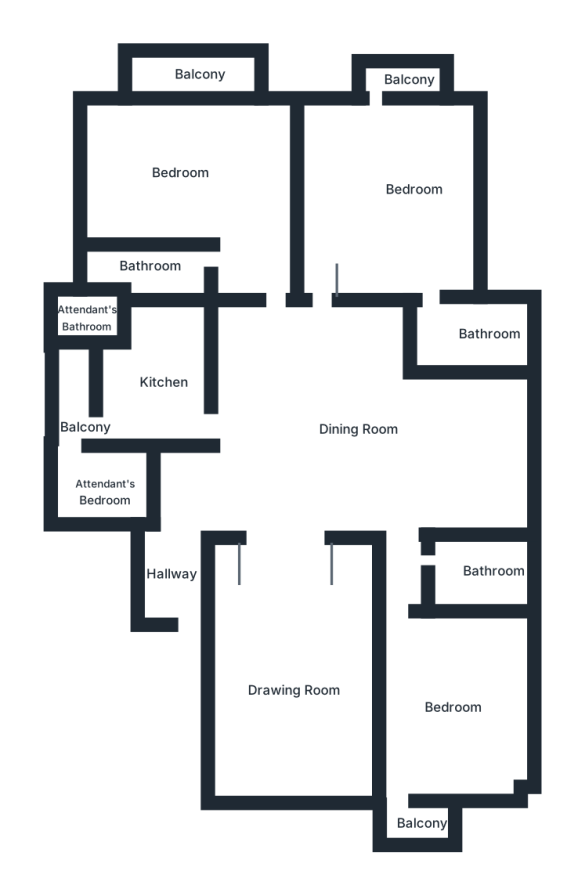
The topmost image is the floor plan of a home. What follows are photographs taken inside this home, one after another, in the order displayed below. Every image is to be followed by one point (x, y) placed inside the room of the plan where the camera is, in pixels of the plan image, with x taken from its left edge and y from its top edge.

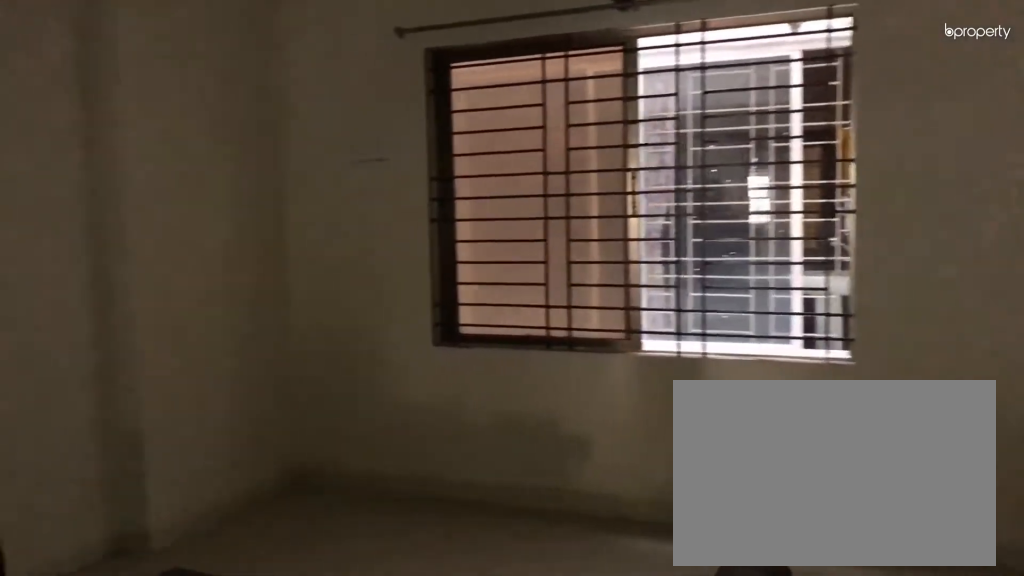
(296, 681)
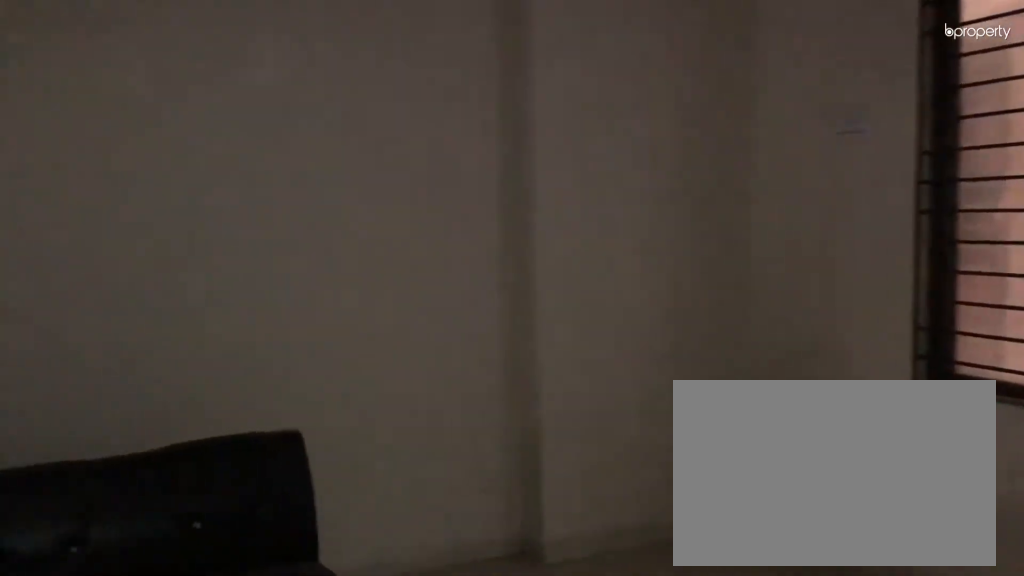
(296, 681)
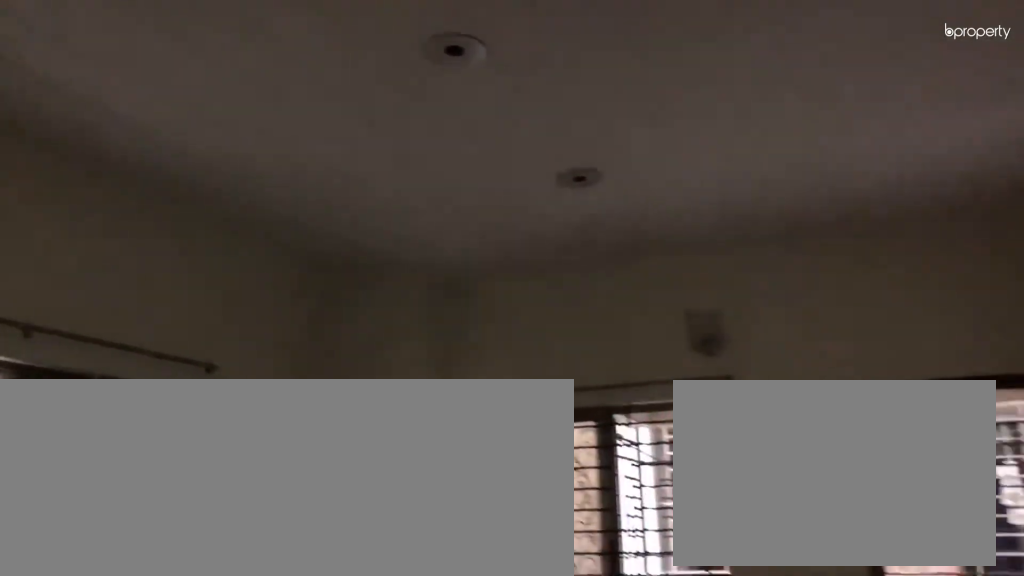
(435, 699)
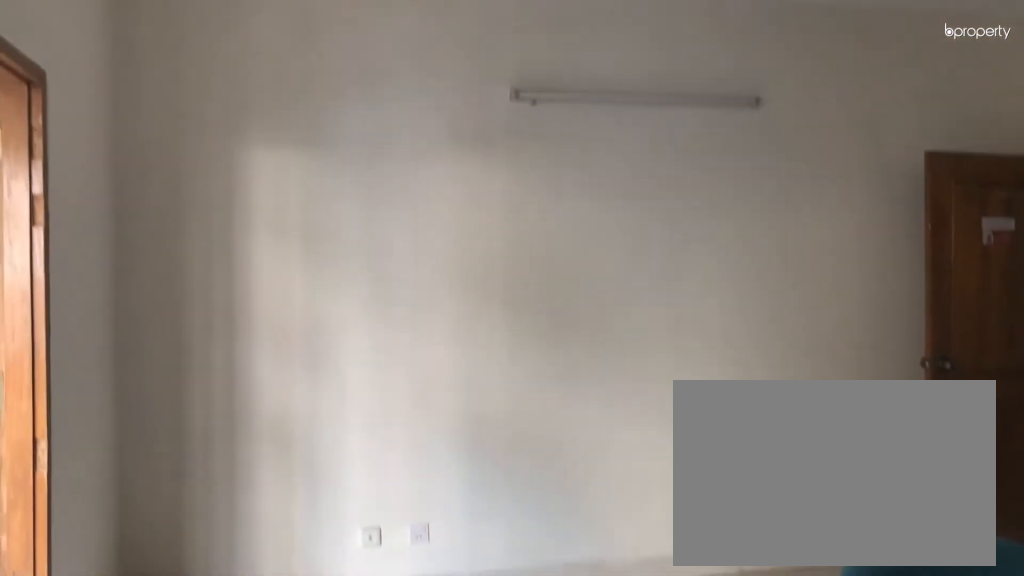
(220, 199)
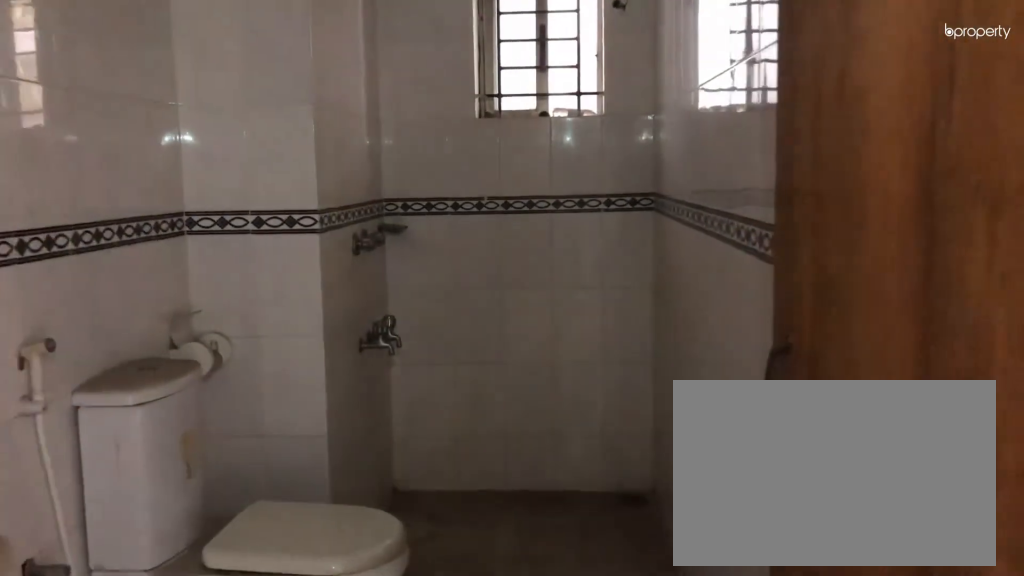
(168, 270)
